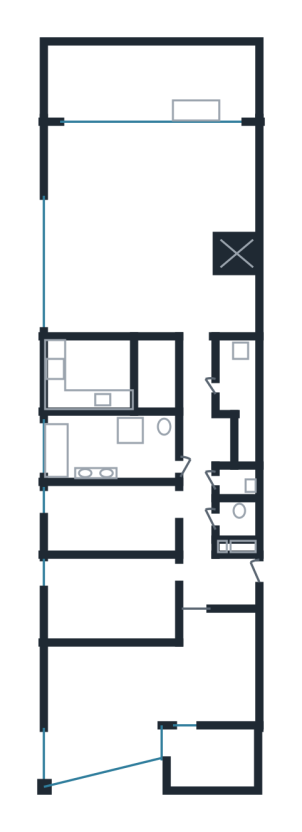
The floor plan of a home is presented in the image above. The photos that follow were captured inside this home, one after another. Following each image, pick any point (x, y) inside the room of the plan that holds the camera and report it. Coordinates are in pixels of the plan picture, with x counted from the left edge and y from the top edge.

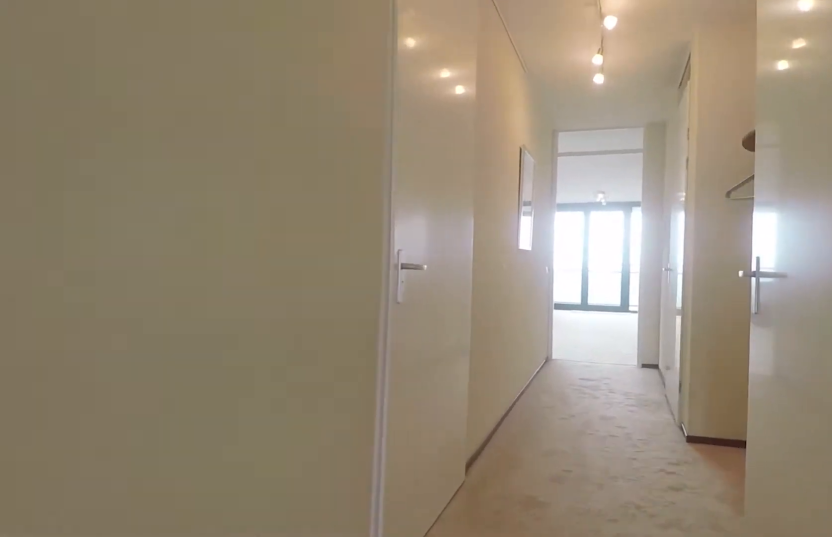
(205, 492)
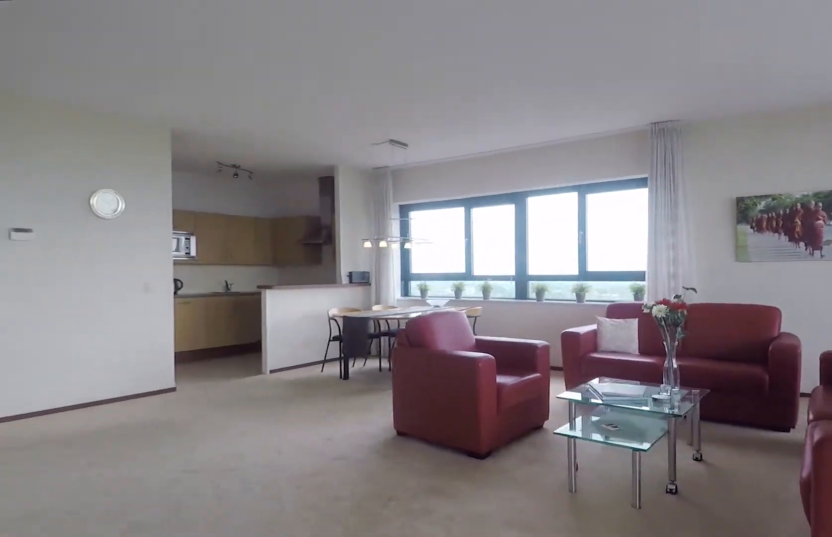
(148, 230)
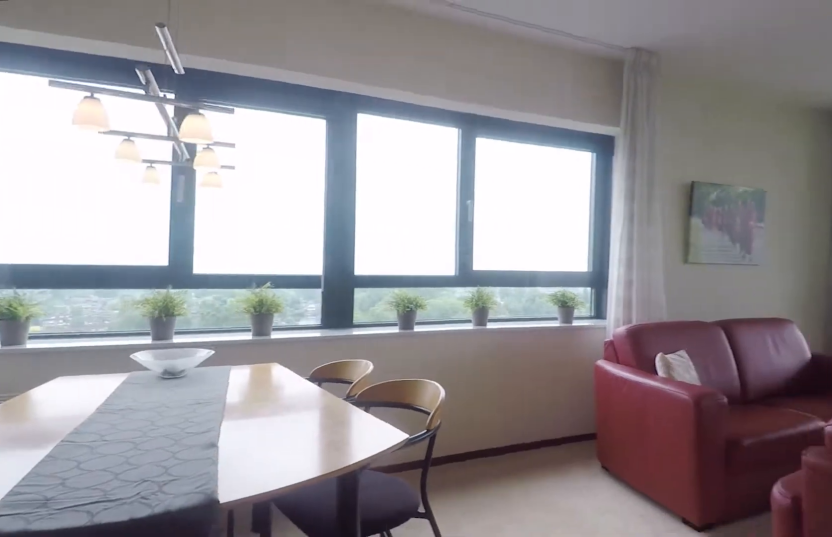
(148, 230)
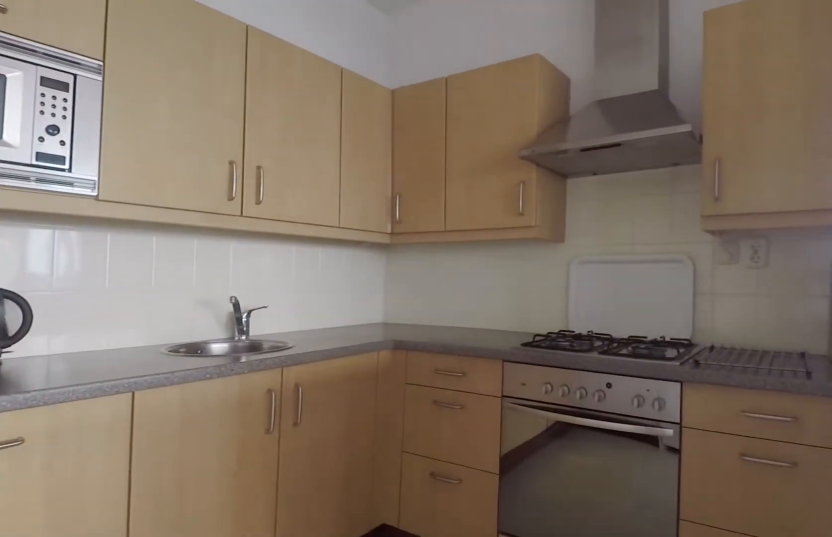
(79, 389)
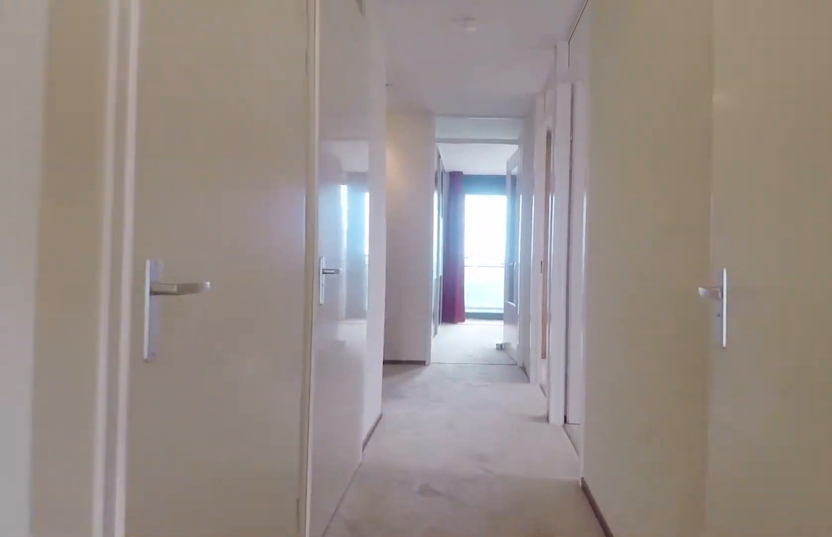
(205, 492)
